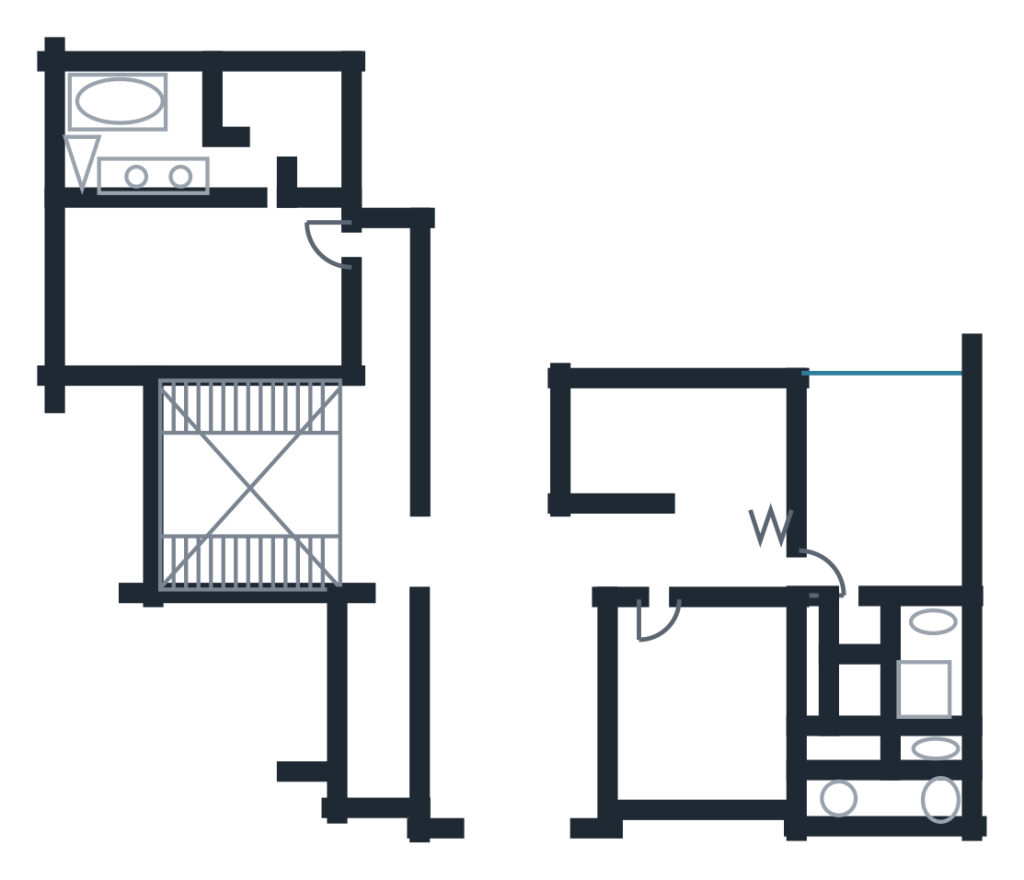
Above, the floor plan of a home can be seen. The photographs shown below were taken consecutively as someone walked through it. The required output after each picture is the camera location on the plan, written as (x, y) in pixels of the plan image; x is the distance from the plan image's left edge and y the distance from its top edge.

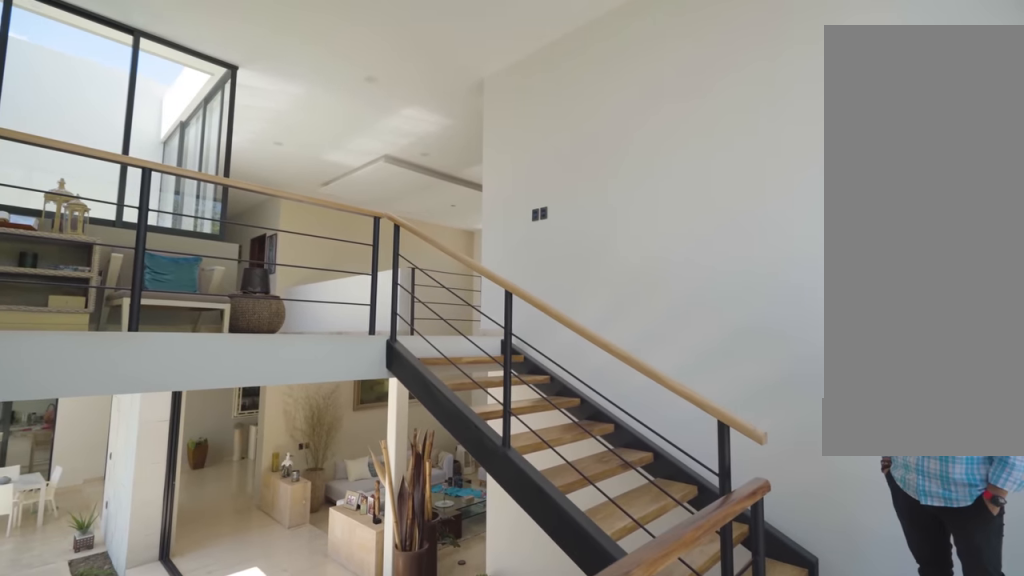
(185, 420)
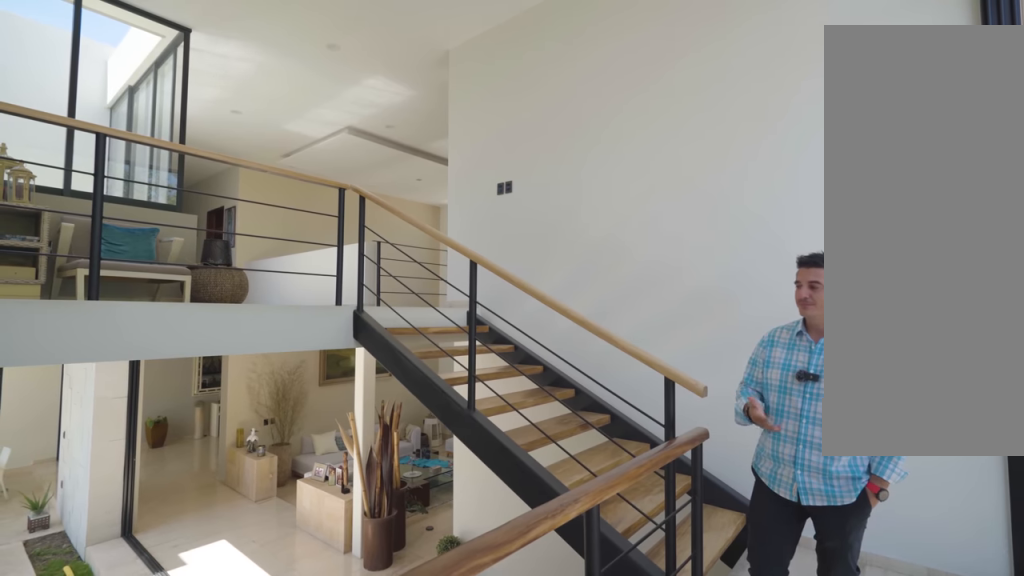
(186, 421)
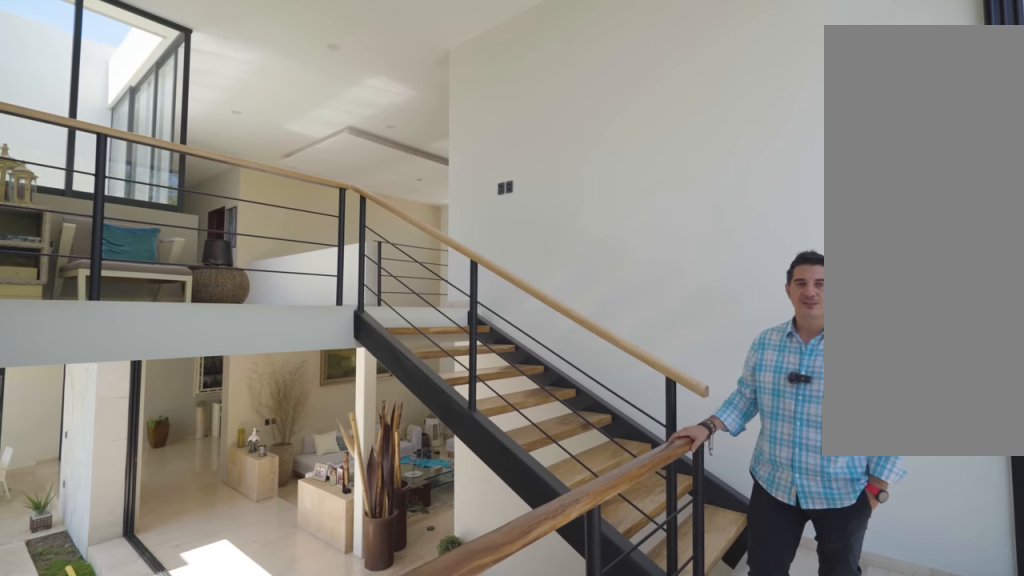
(186, 421)
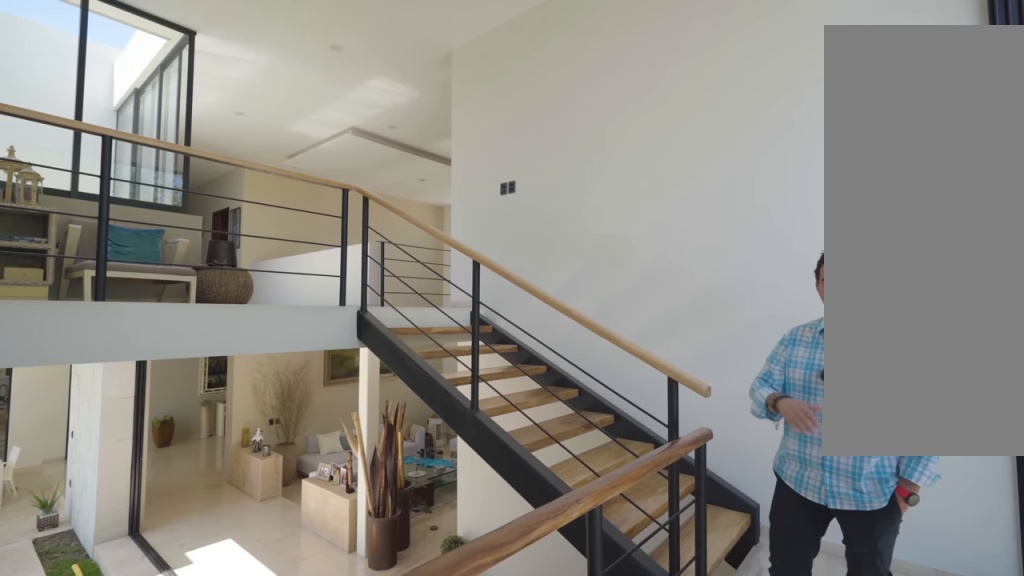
(186, 421)
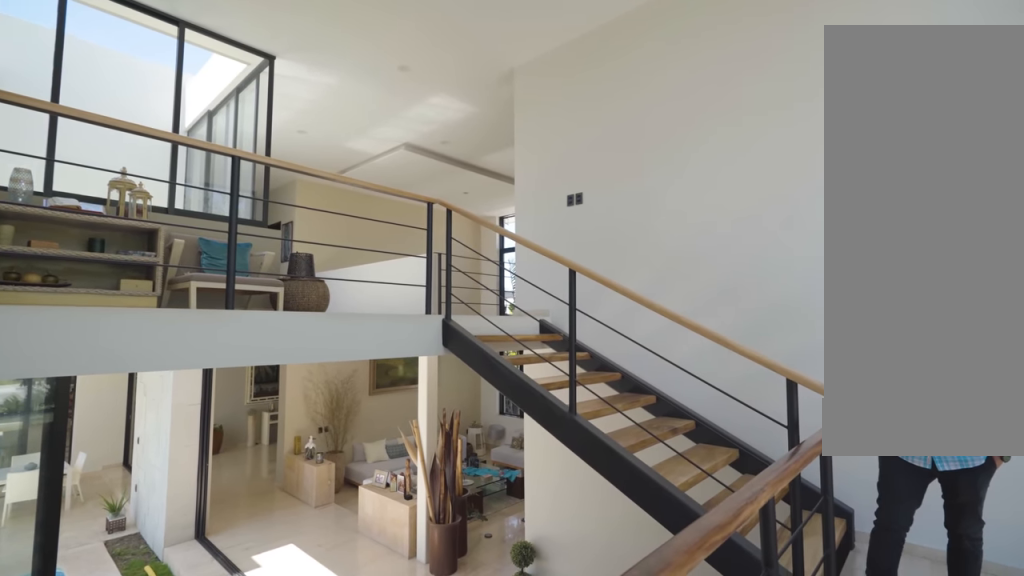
(202, 401)
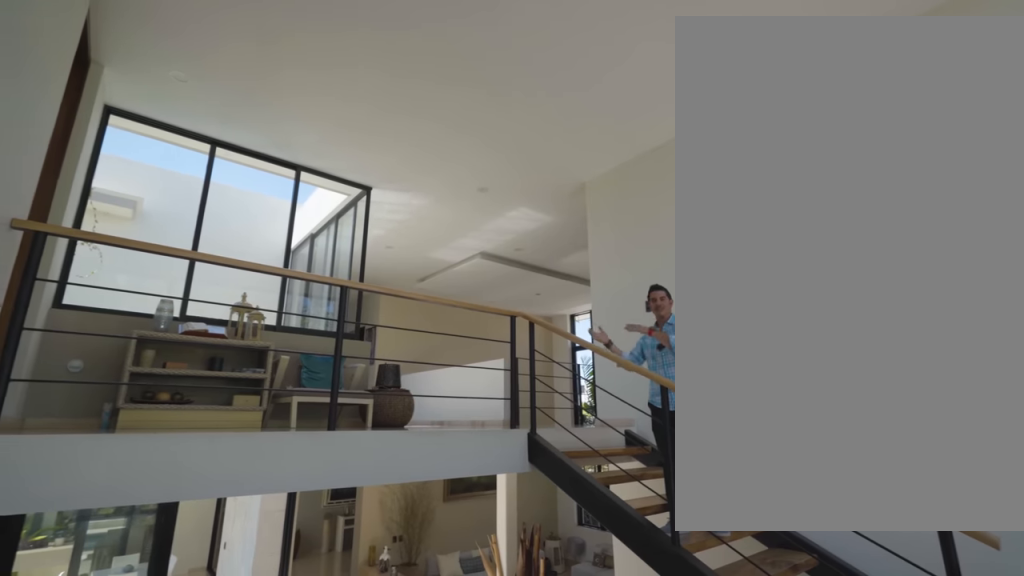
(180, 419)
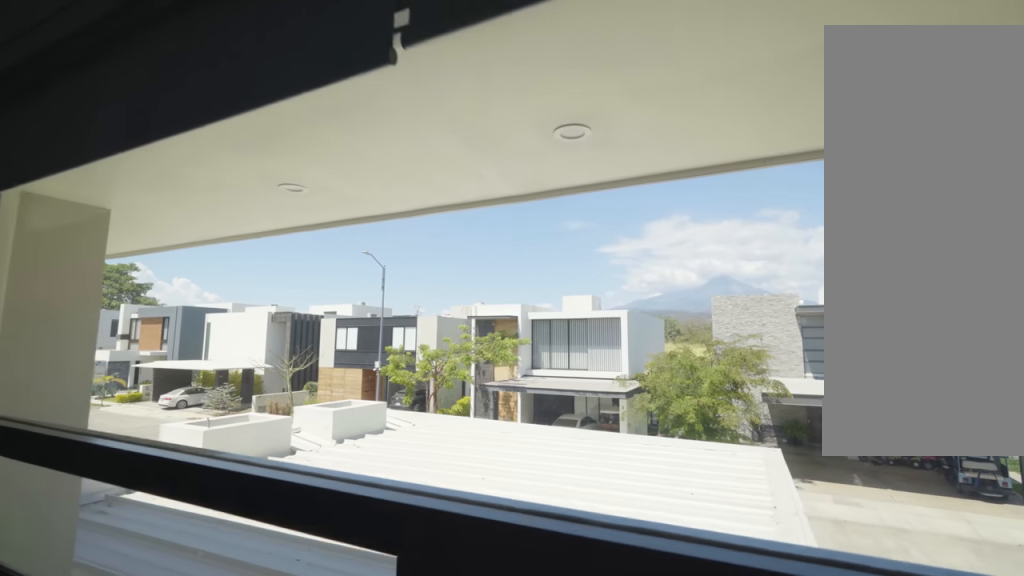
(703, 782)
